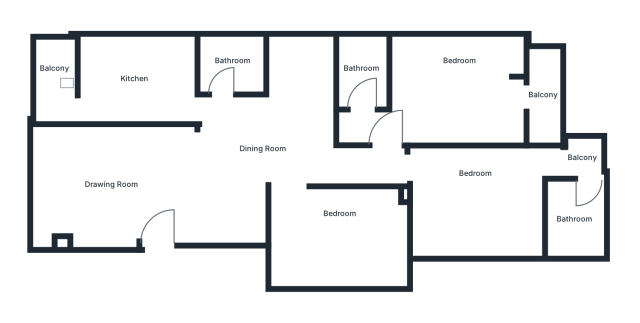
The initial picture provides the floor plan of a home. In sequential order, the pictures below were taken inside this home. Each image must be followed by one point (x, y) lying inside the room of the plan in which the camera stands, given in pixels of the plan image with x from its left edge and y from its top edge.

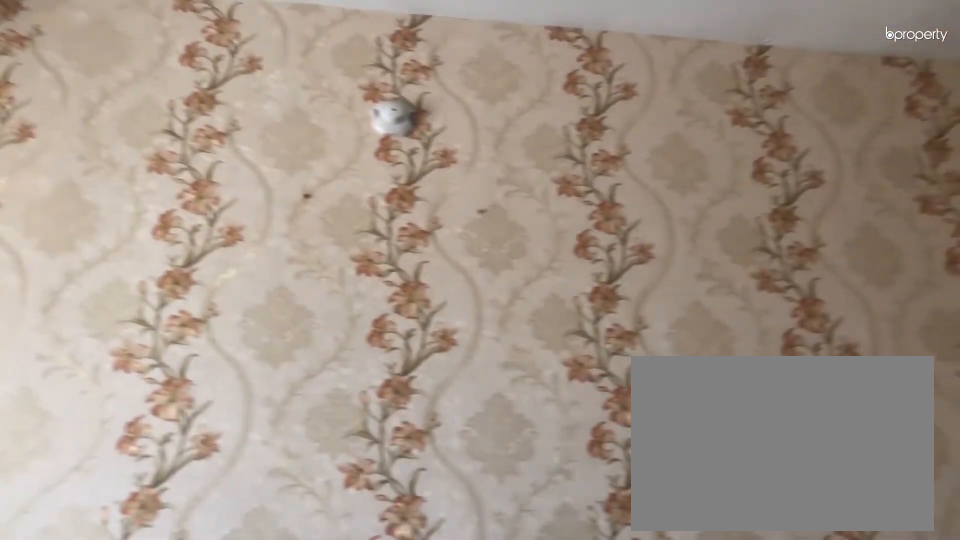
(114, 187)
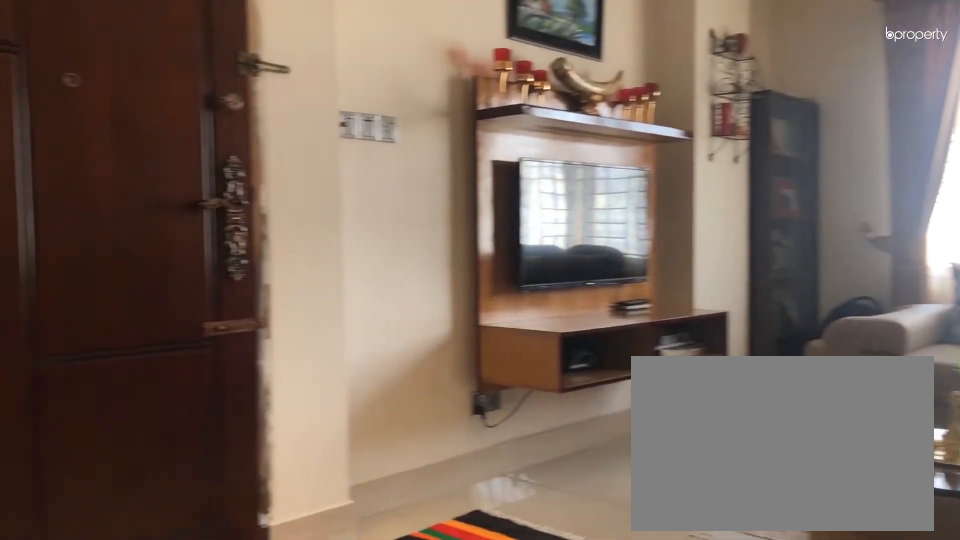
(114, 187)
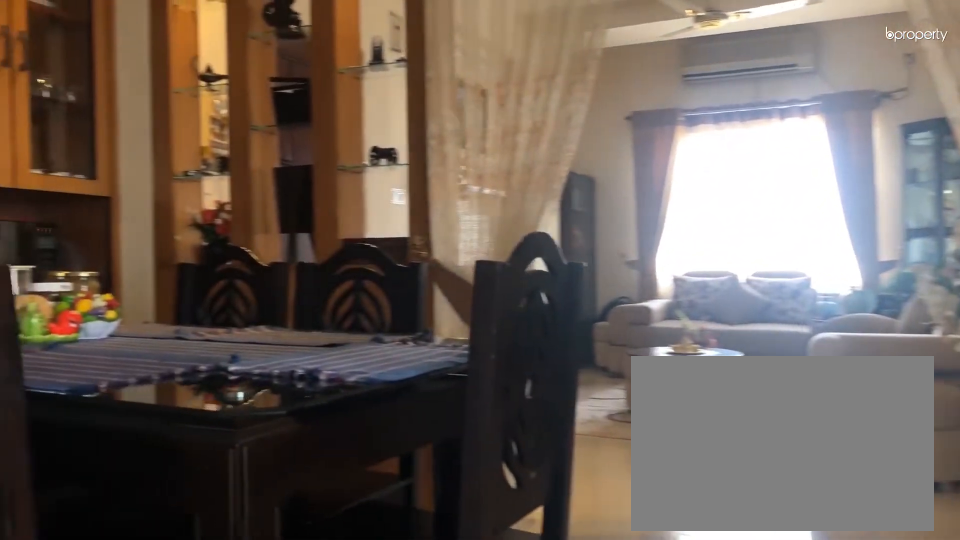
(262, 147)
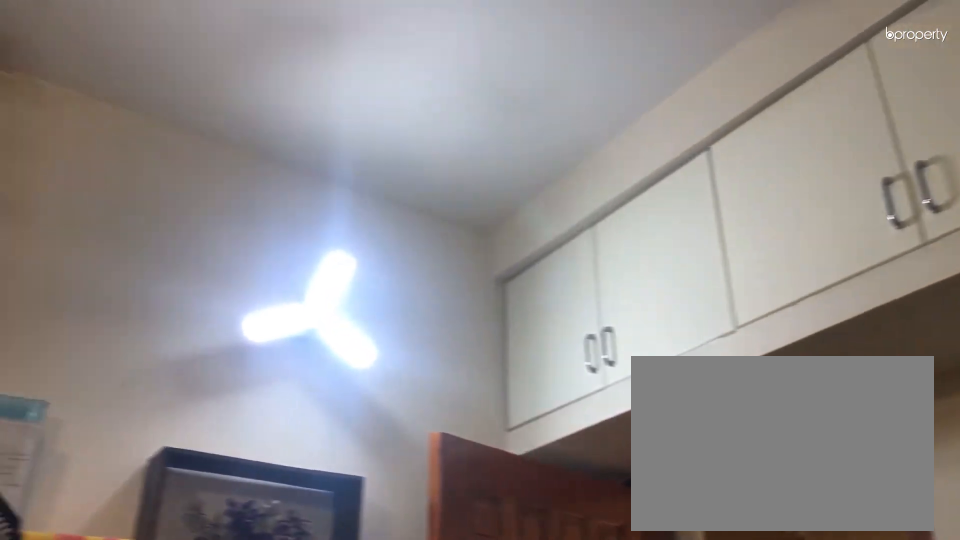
(341, 239)
